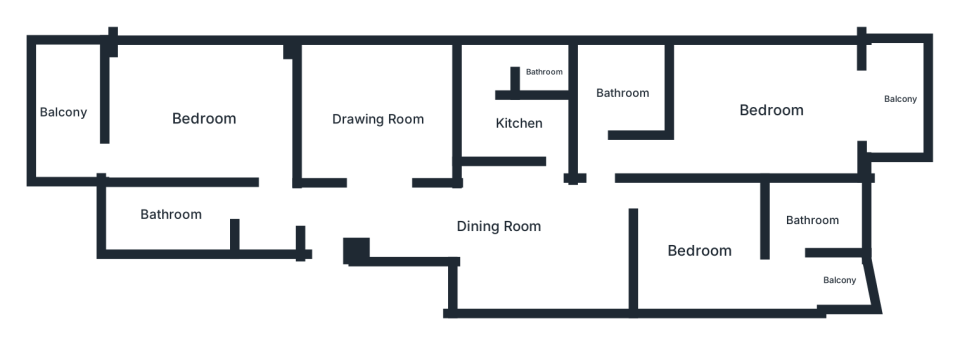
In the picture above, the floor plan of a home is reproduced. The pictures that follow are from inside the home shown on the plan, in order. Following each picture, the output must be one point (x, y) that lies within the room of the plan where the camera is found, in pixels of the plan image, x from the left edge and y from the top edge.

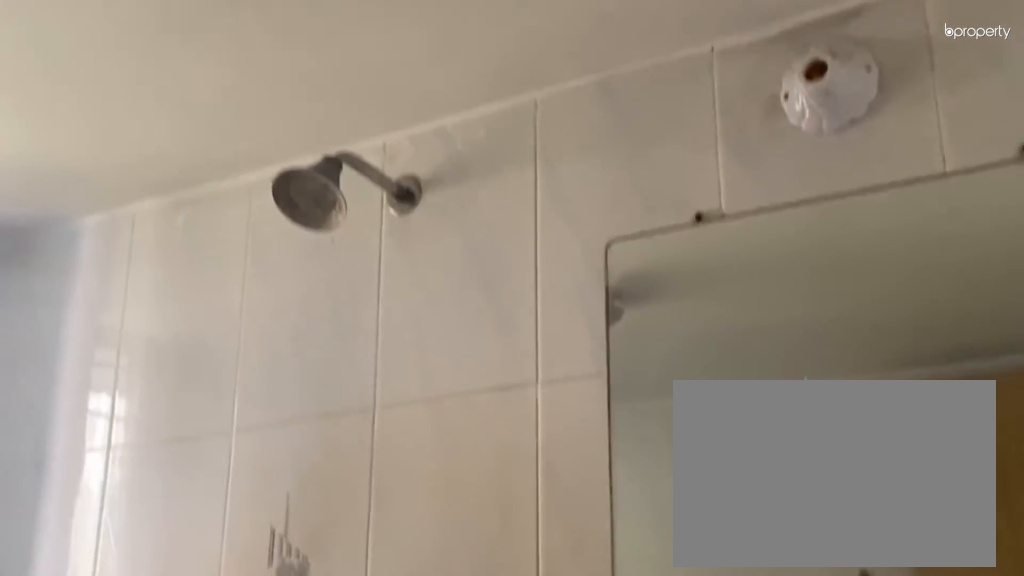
(623, 93)
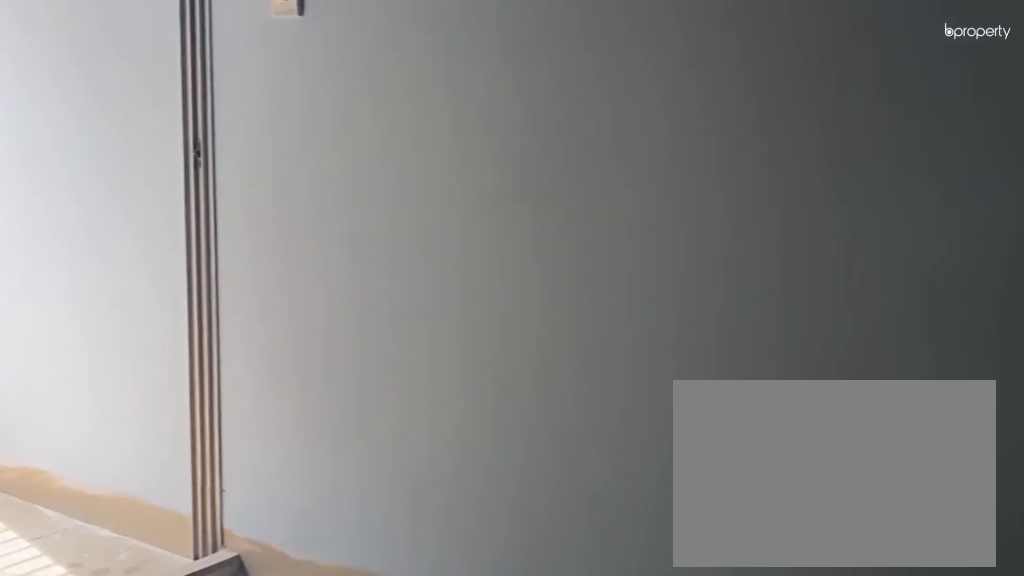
(701, 252)
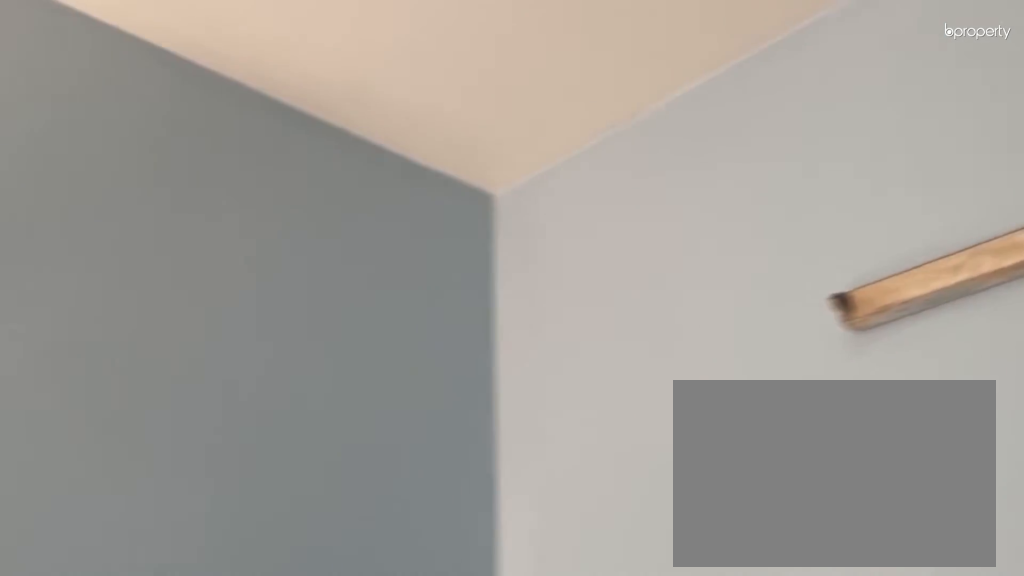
(701, 252)
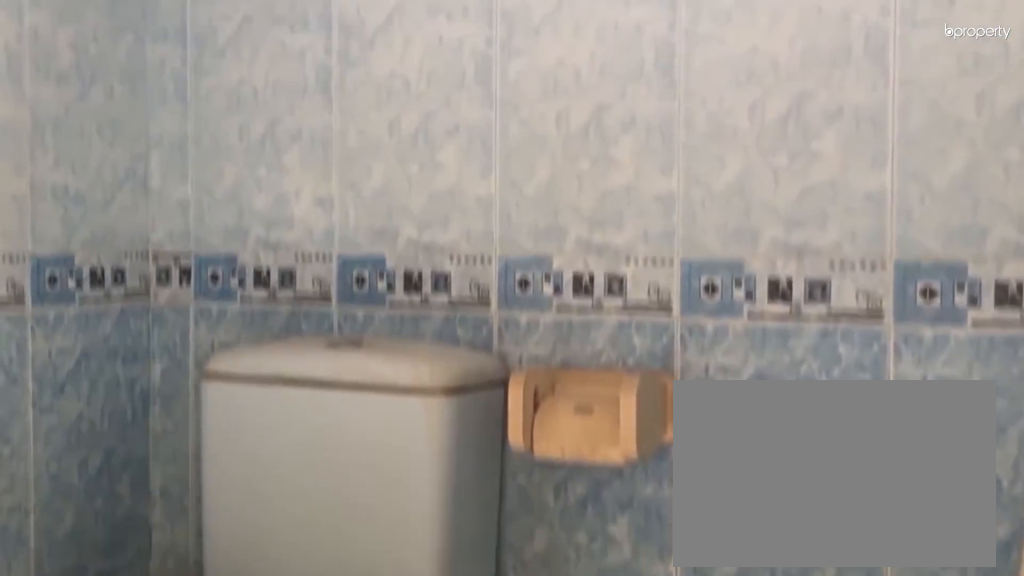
(813, 221)
